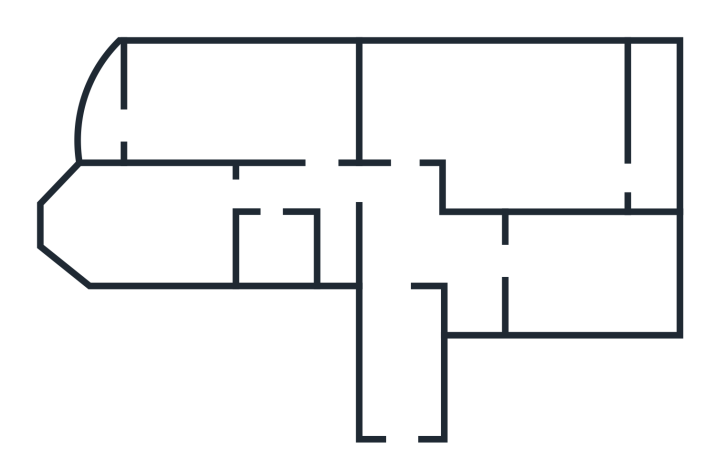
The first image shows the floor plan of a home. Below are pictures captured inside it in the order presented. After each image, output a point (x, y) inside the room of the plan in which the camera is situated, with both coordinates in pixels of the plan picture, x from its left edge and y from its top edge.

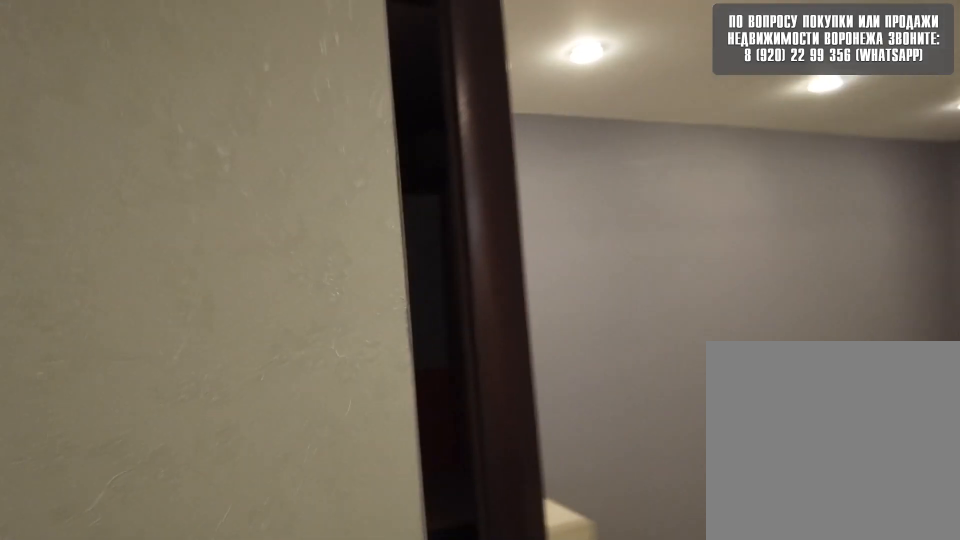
(406, 257)
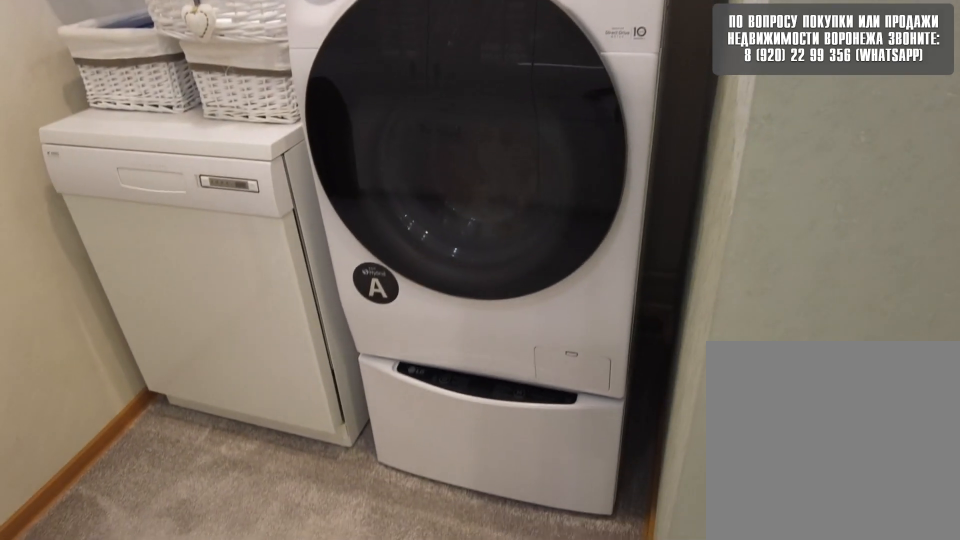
(481, 263)
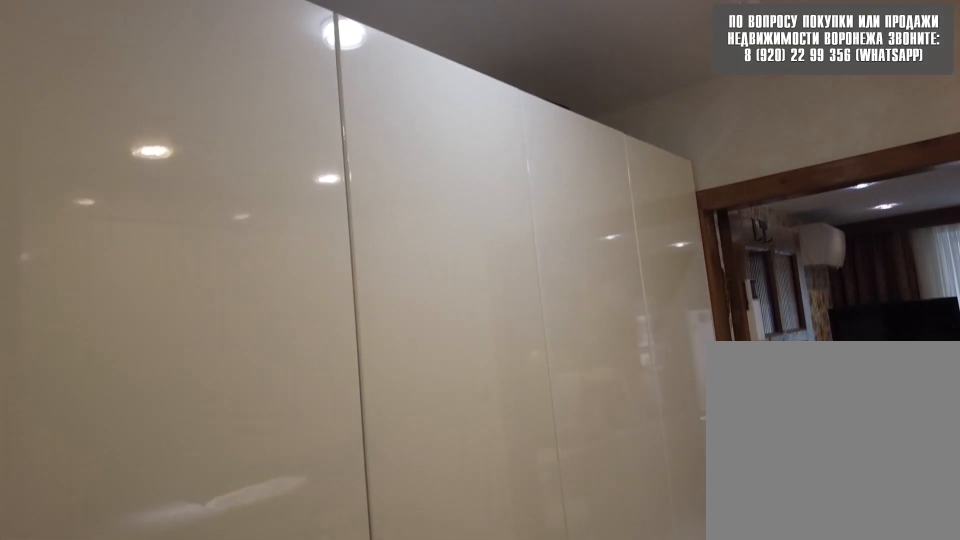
(481, 263)
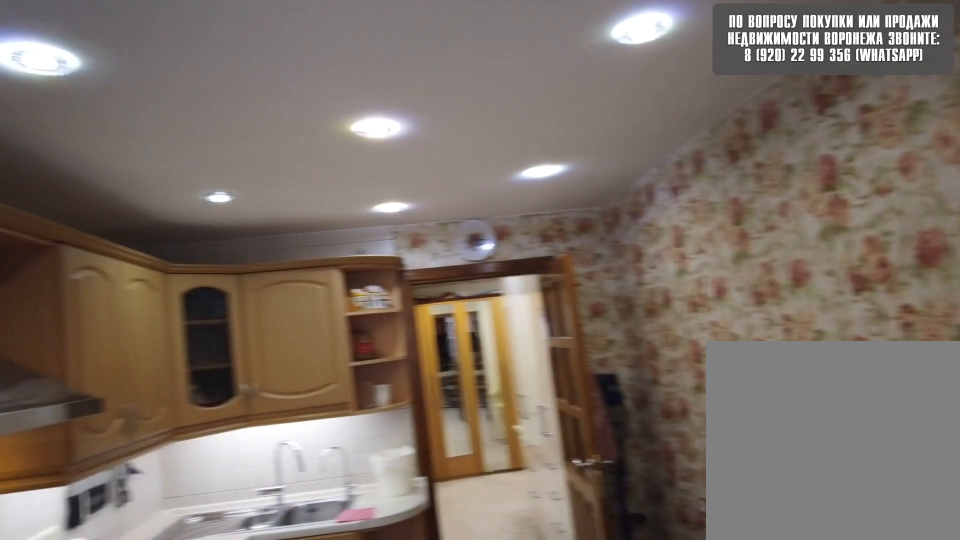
(563, 274)
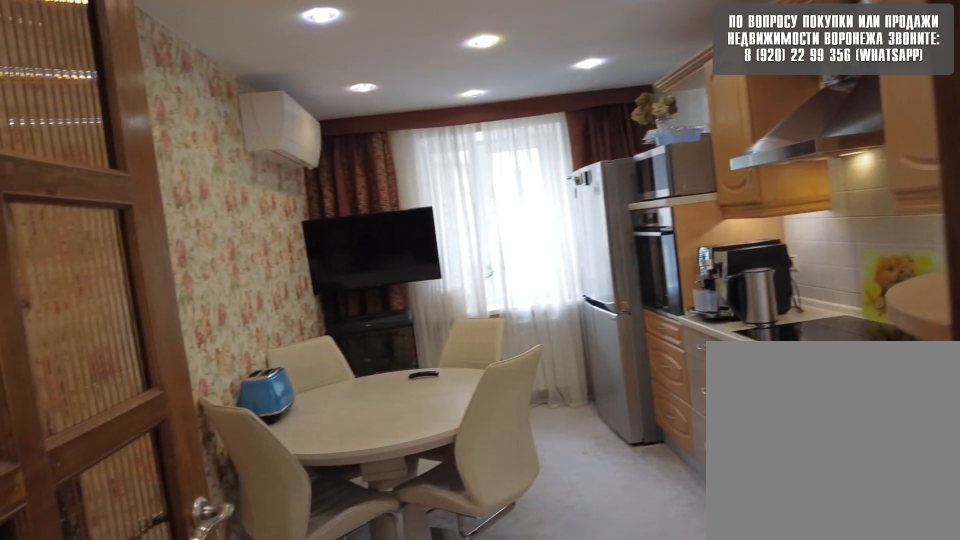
(563, 274)
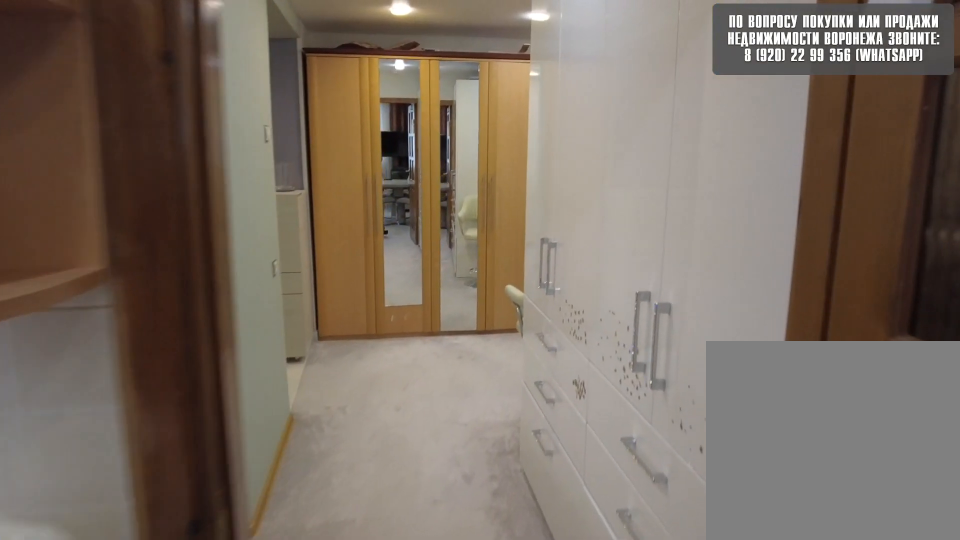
(485, 274)
